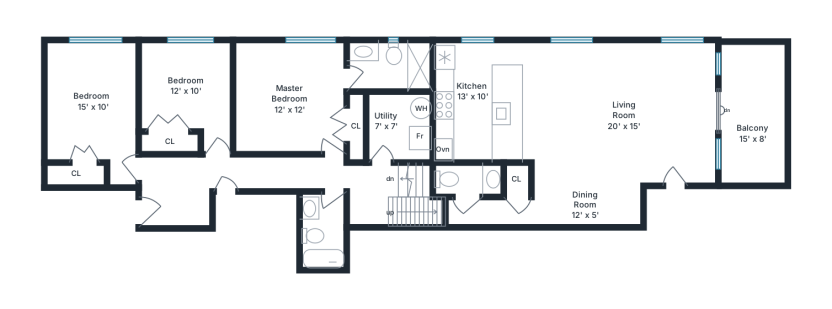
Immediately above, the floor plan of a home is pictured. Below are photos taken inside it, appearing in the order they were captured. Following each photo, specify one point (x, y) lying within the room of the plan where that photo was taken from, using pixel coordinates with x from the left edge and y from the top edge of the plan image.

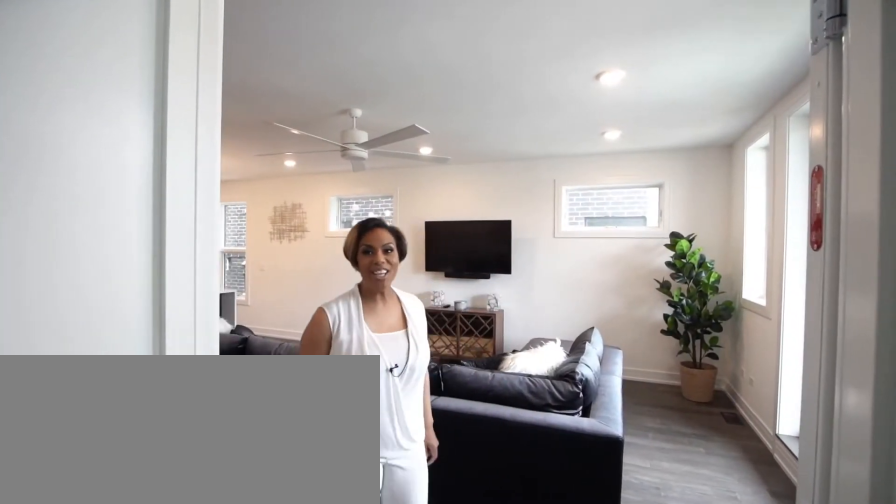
(588, 132)
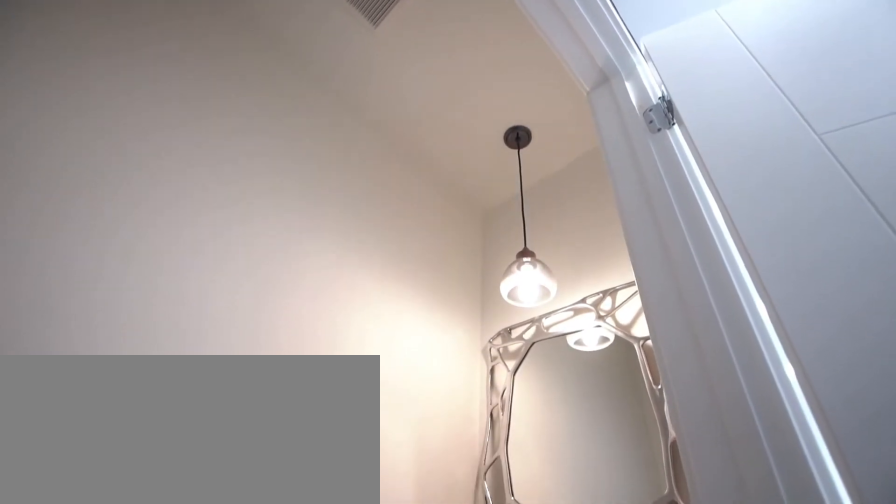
(463, 183)
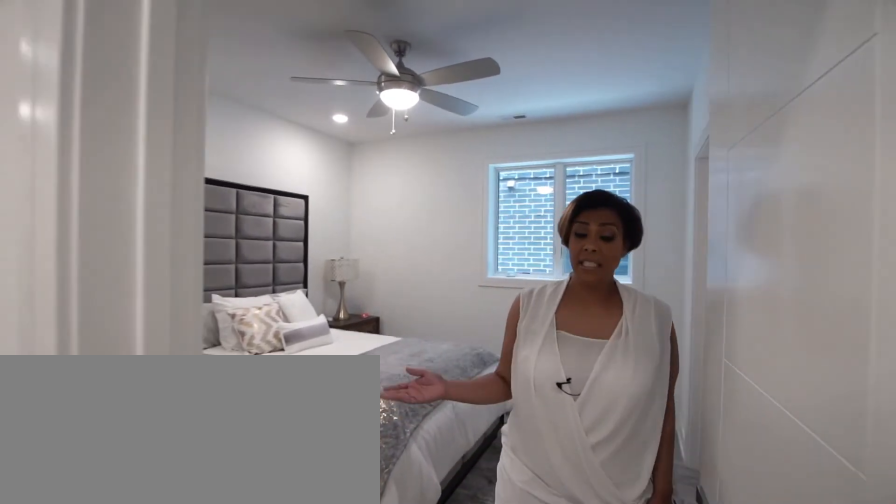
(287, 96)
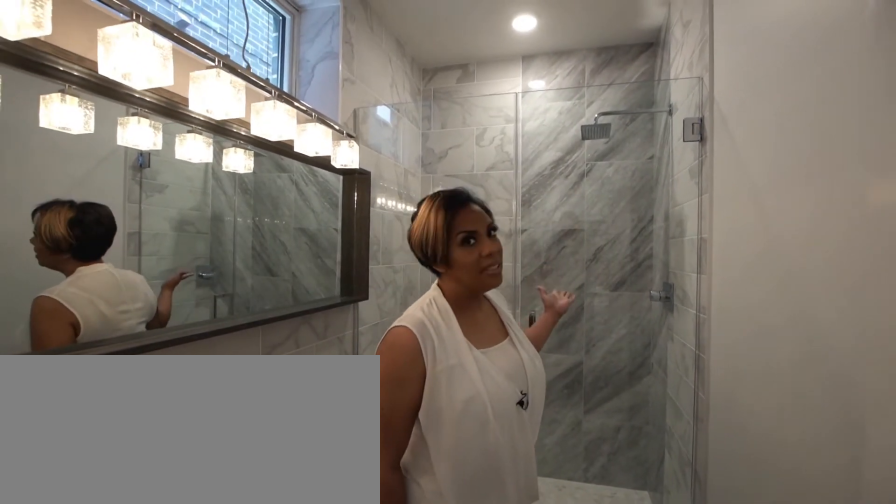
(382, 73)
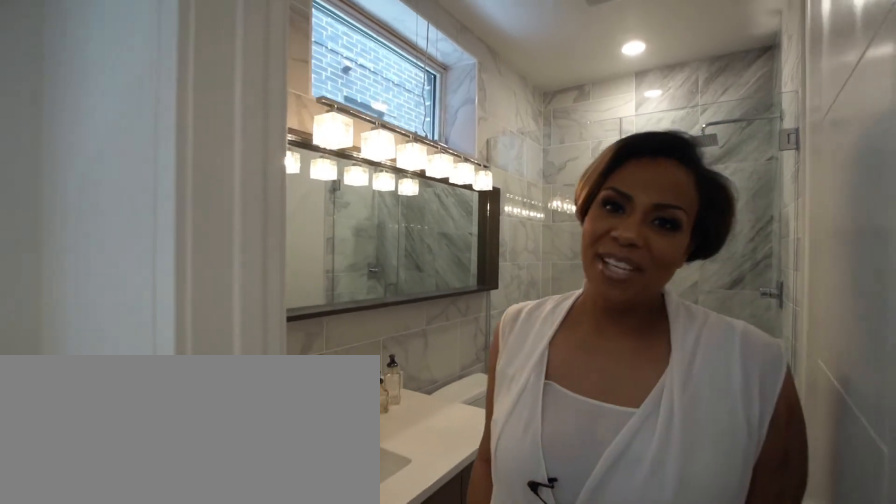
(382, 73)
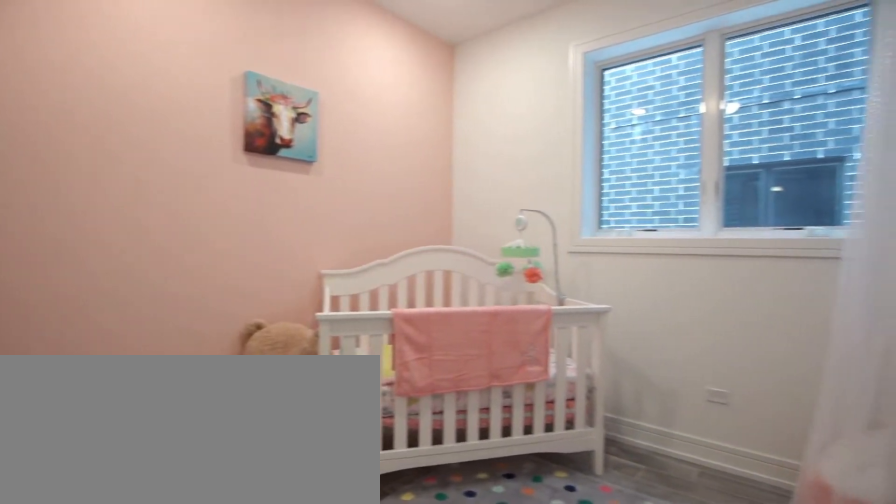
(189, 88)
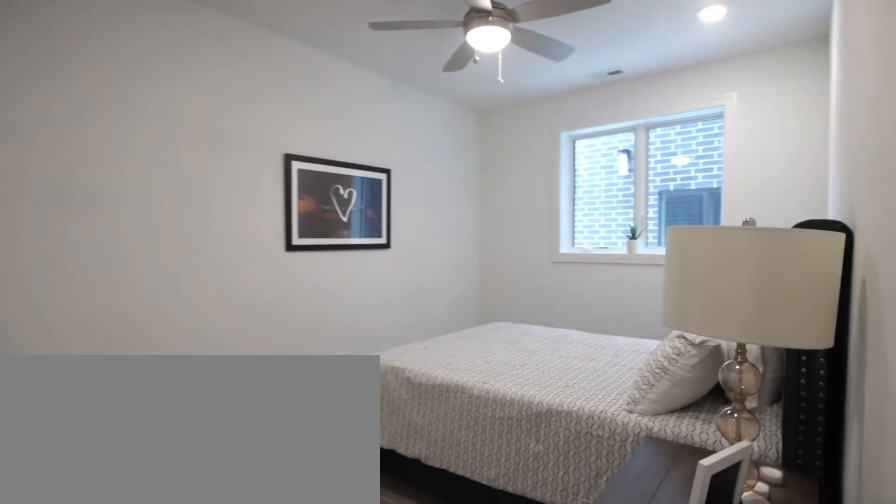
(94, 103)
